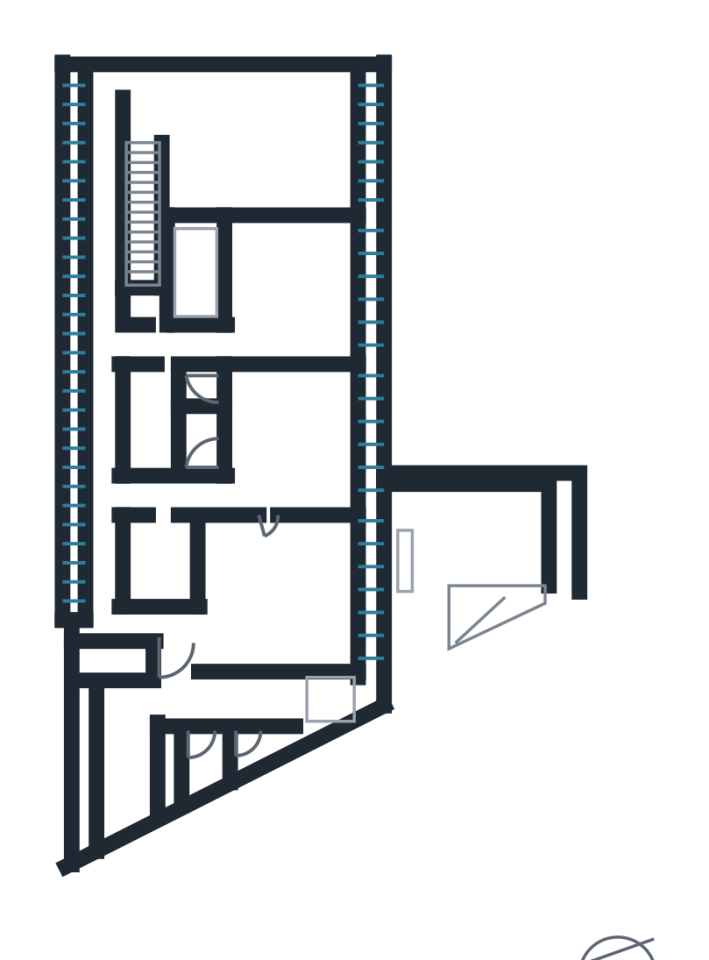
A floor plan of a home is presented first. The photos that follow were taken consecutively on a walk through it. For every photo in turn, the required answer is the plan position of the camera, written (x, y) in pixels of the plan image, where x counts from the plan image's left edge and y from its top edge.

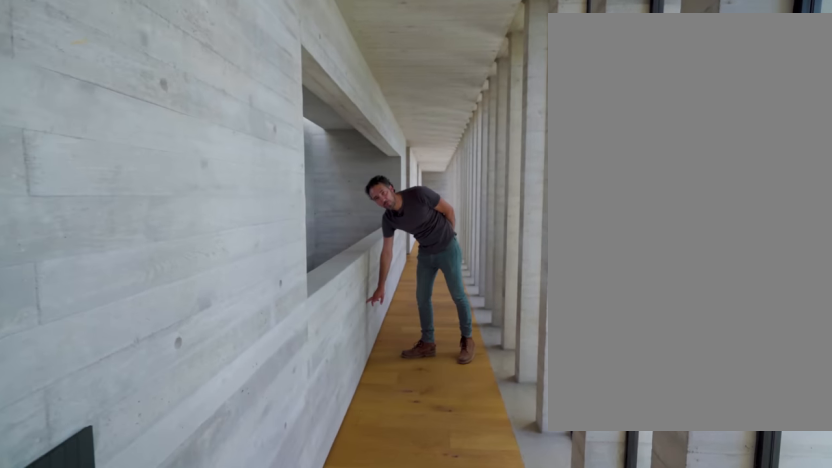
(157, 86)
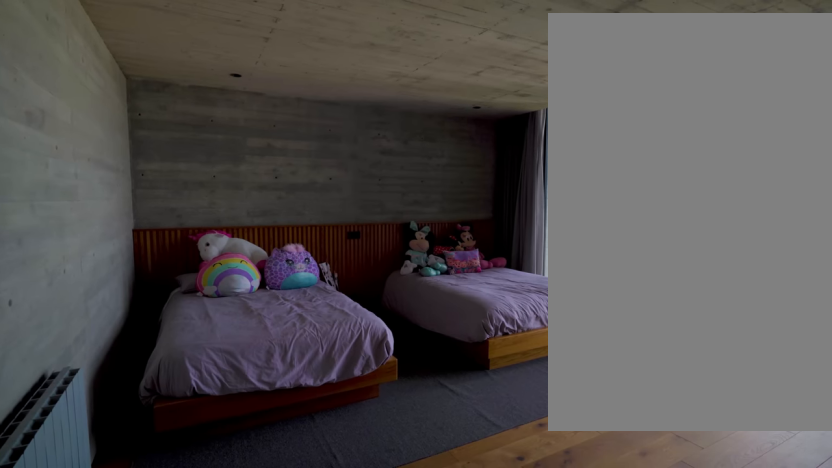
(247, 495)
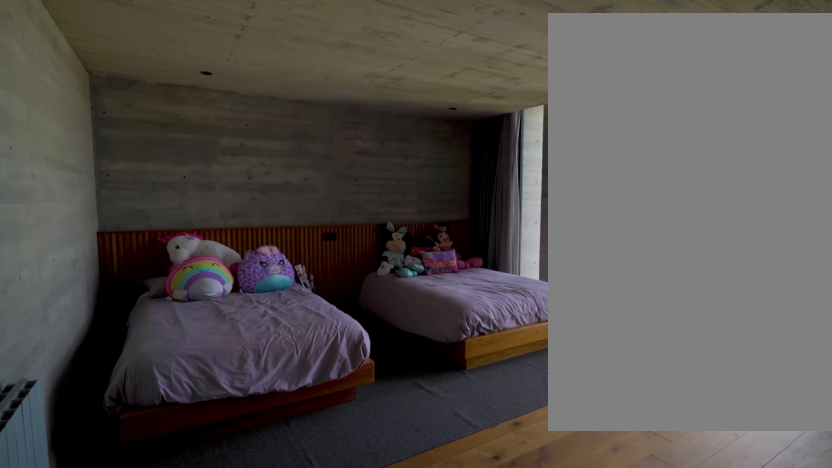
(247, 495)
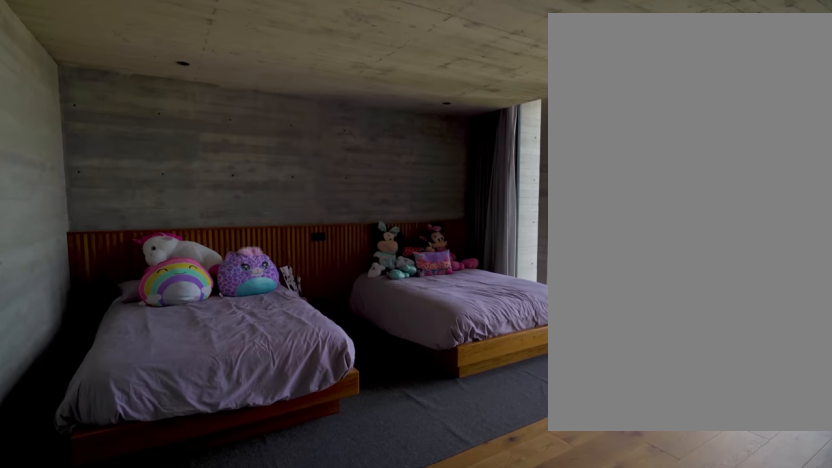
(246, 495)
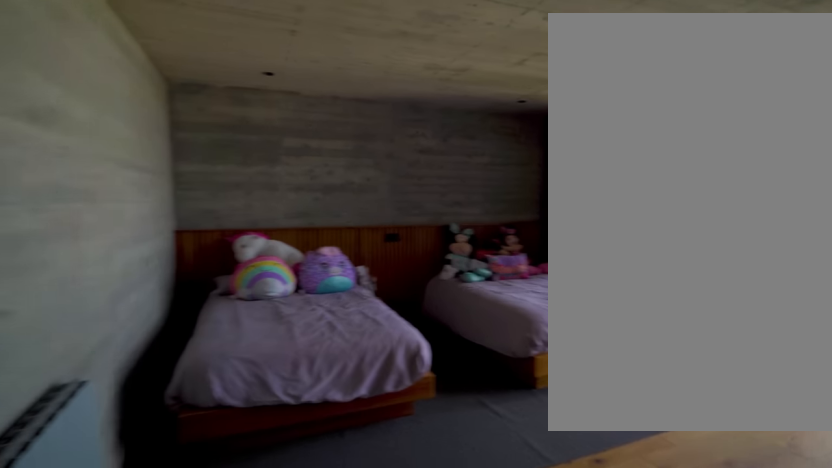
(247, 495)
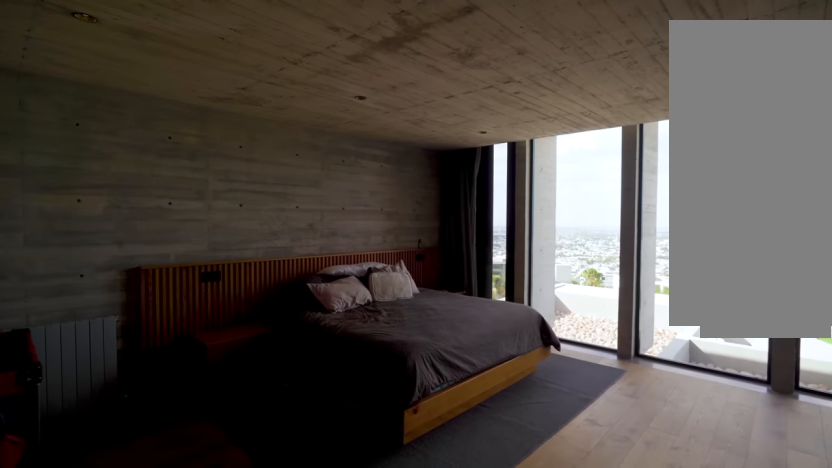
(208, 627)
